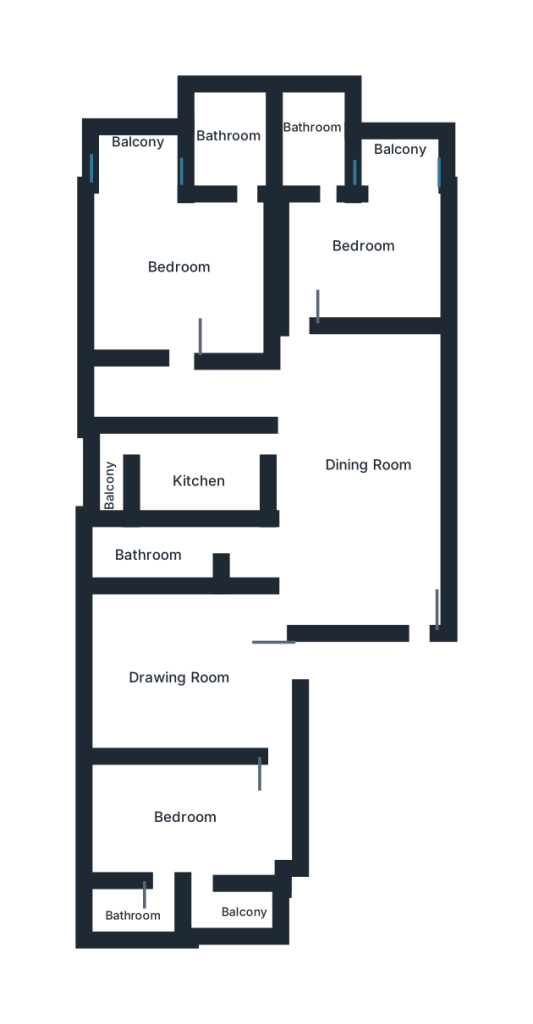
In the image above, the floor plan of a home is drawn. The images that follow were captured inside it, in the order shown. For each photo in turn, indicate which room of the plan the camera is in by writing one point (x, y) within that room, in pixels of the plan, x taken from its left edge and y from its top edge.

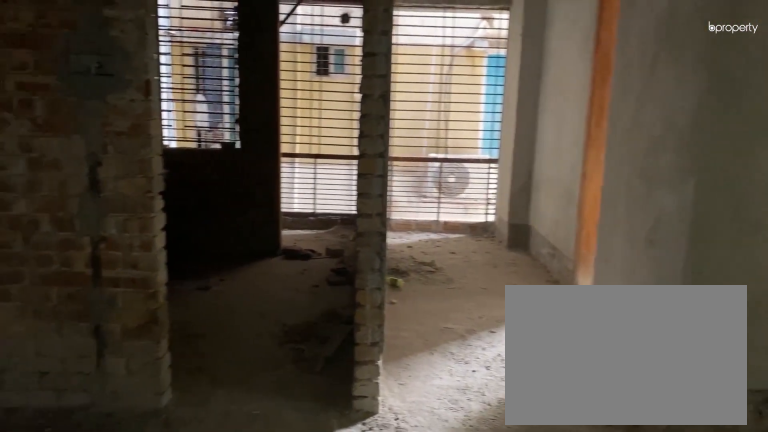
(367, 464)
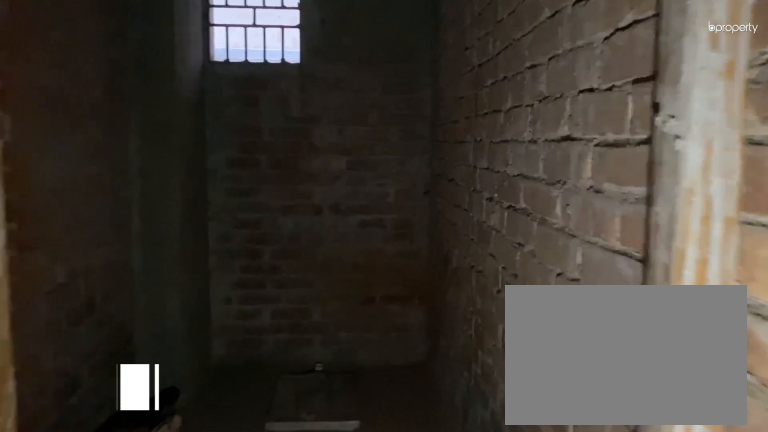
(152, 551)
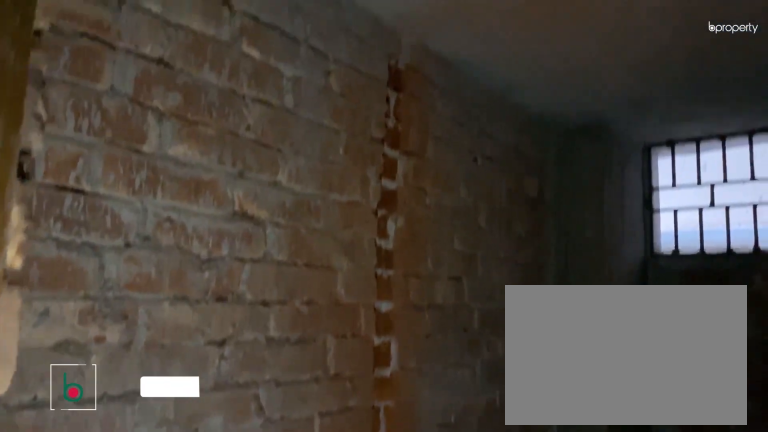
(152, 551)
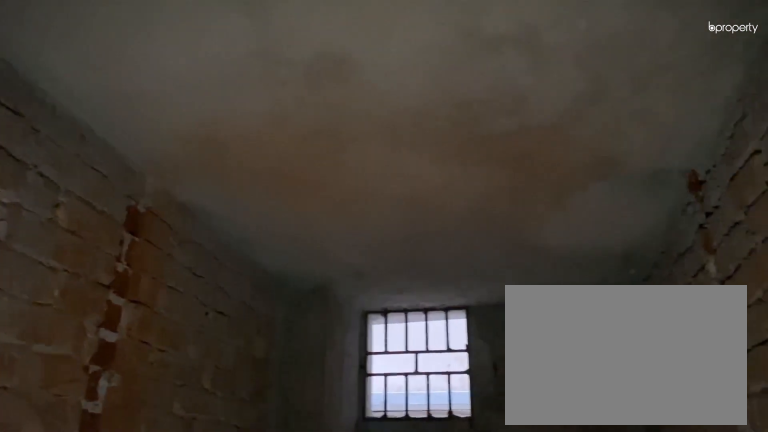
(152, 551)
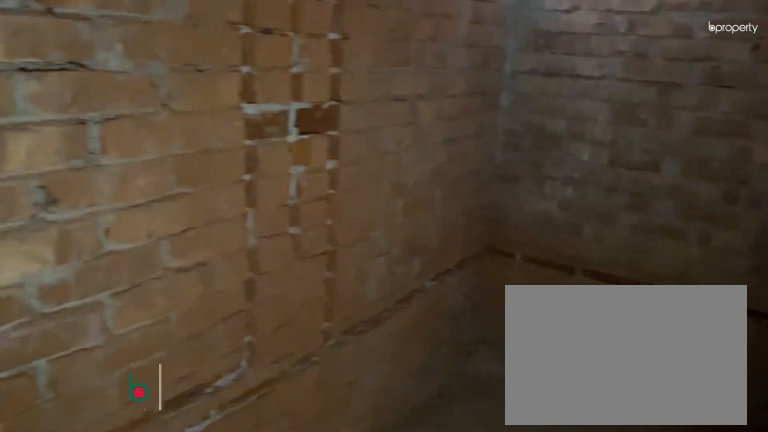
(224, 134)
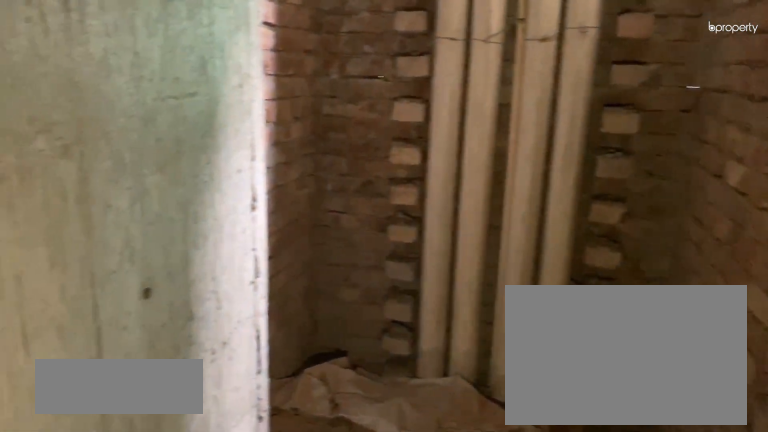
(312, 138)
